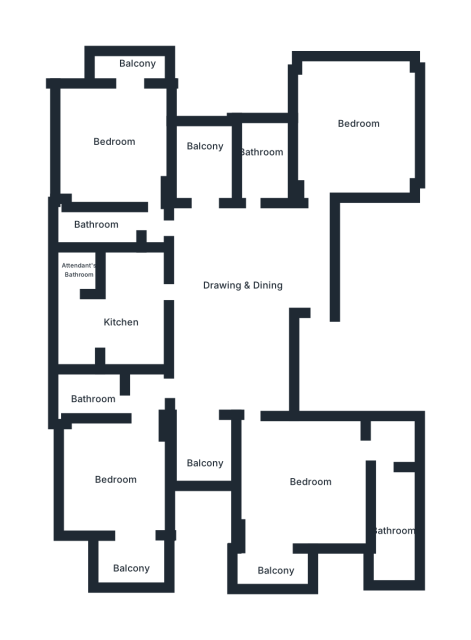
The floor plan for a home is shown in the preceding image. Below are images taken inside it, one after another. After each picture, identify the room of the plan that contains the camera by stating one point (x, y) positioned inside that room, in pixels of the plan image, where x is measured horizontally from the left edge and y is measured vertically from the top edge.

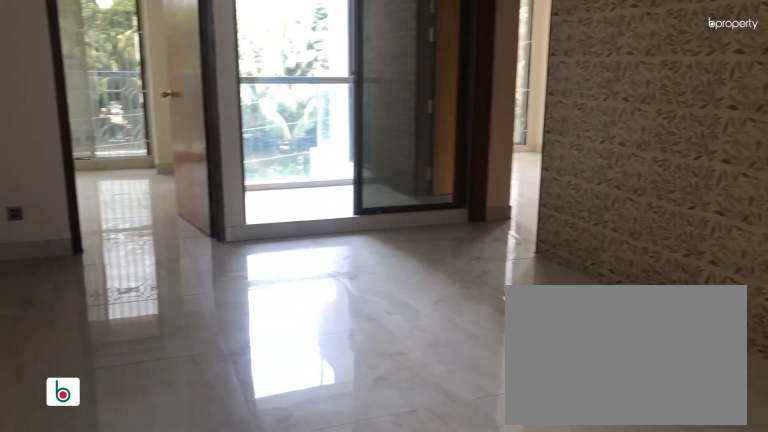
(236, 322)
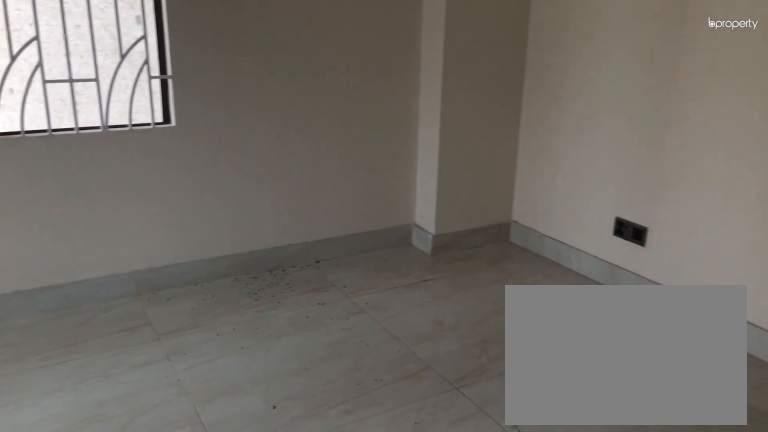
(356, 130)
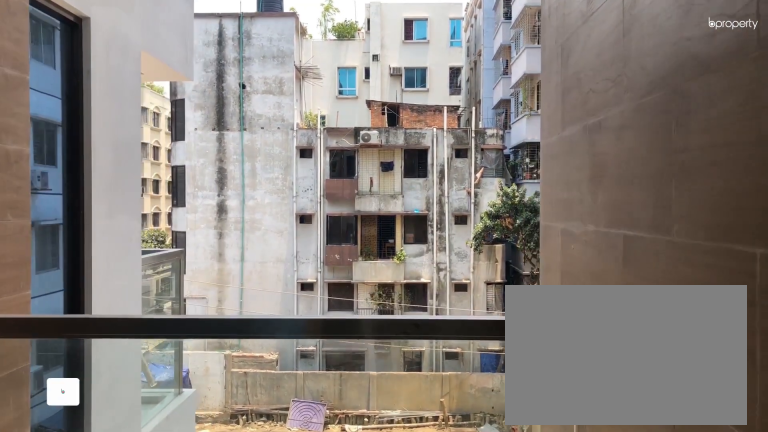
(206, 167)
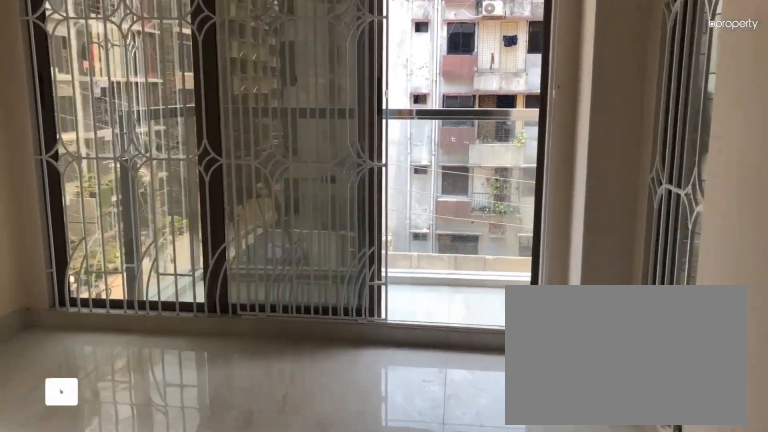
(125, 144)
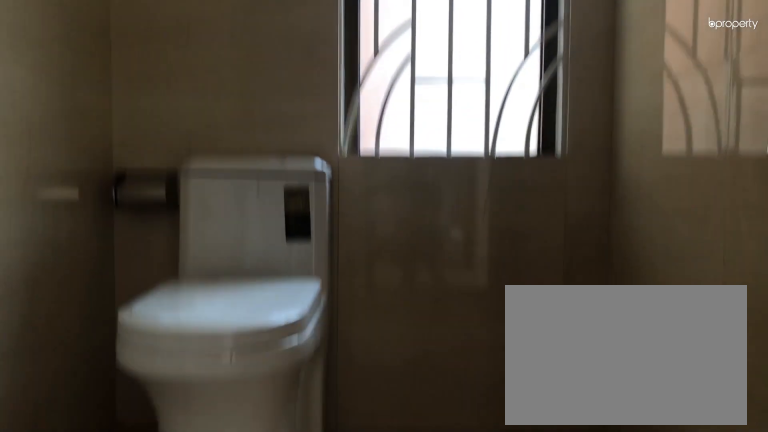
(109, 223)
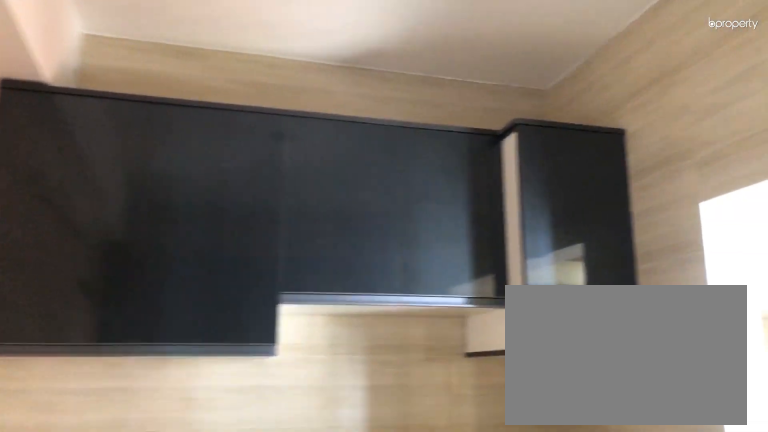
(129, 315)
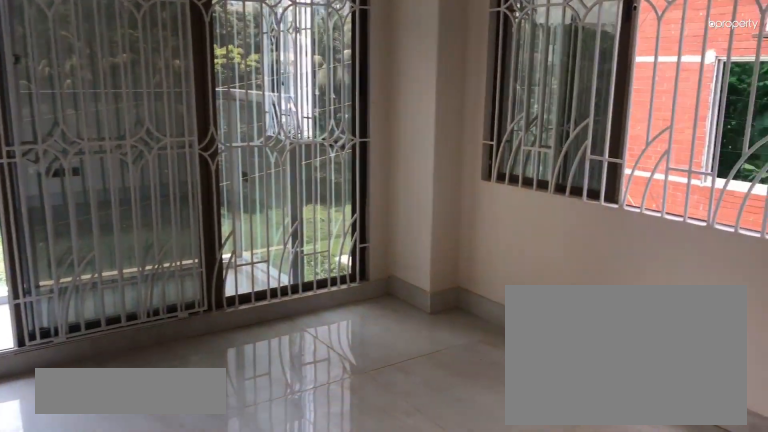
(121, 487)
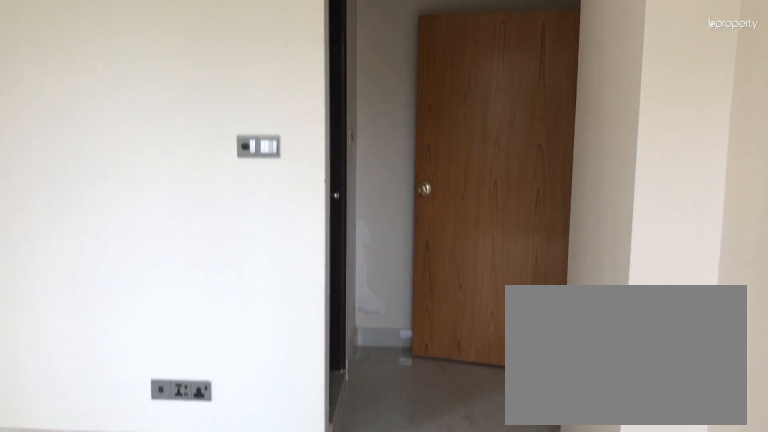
(121, 487)
